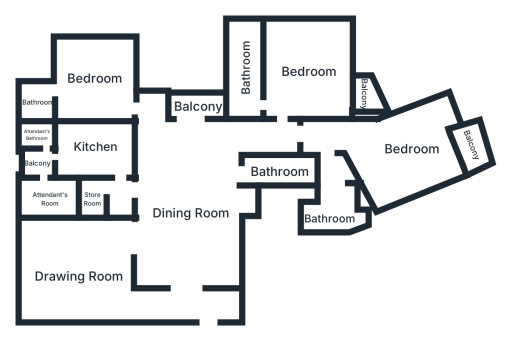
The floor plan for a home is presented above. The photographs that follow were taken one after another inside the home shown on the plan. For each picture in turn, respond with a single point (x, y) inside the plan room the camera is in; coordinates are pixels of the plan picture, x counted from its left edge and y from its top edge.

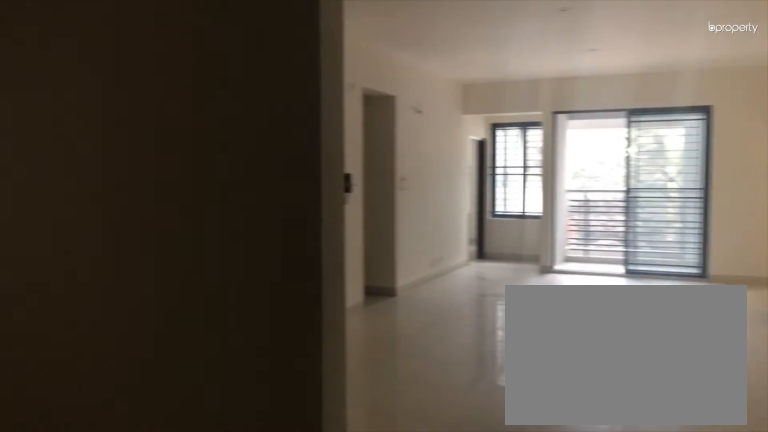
(208, 305)
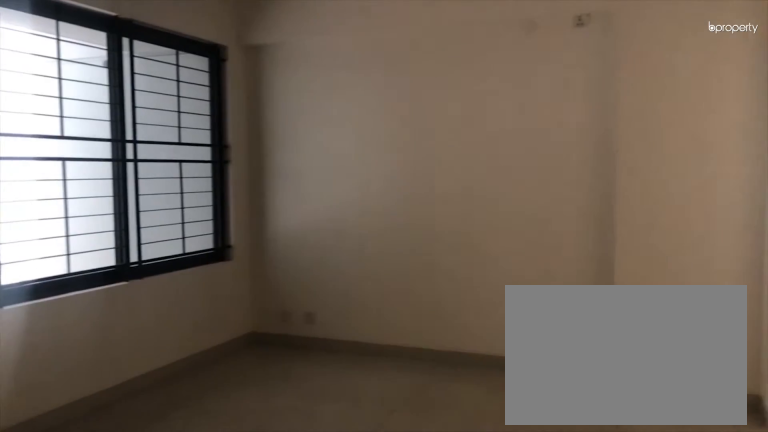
(81, 282)
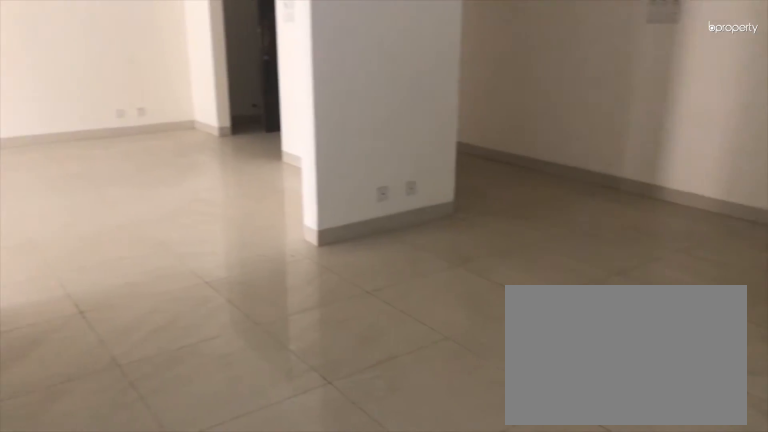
(81, 282)
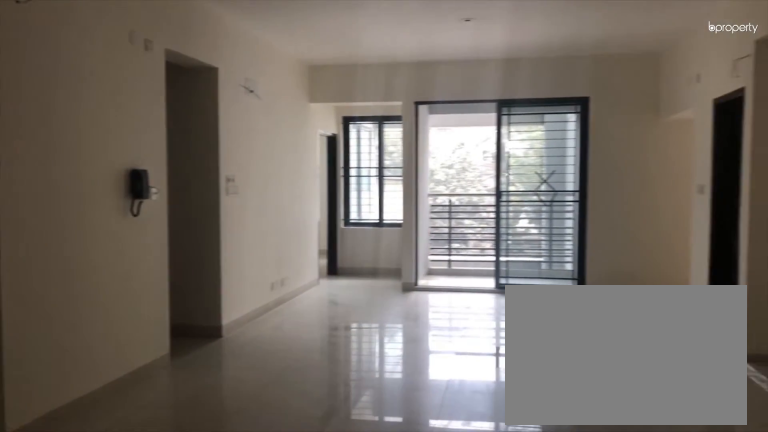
(191, 214)
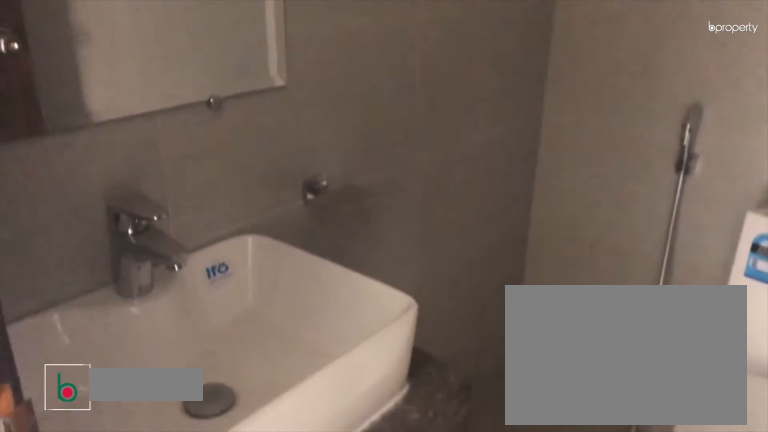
(279, 172)
